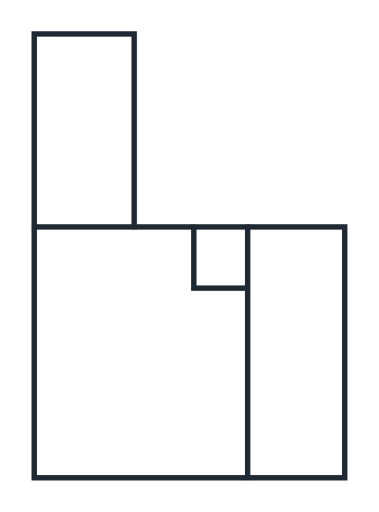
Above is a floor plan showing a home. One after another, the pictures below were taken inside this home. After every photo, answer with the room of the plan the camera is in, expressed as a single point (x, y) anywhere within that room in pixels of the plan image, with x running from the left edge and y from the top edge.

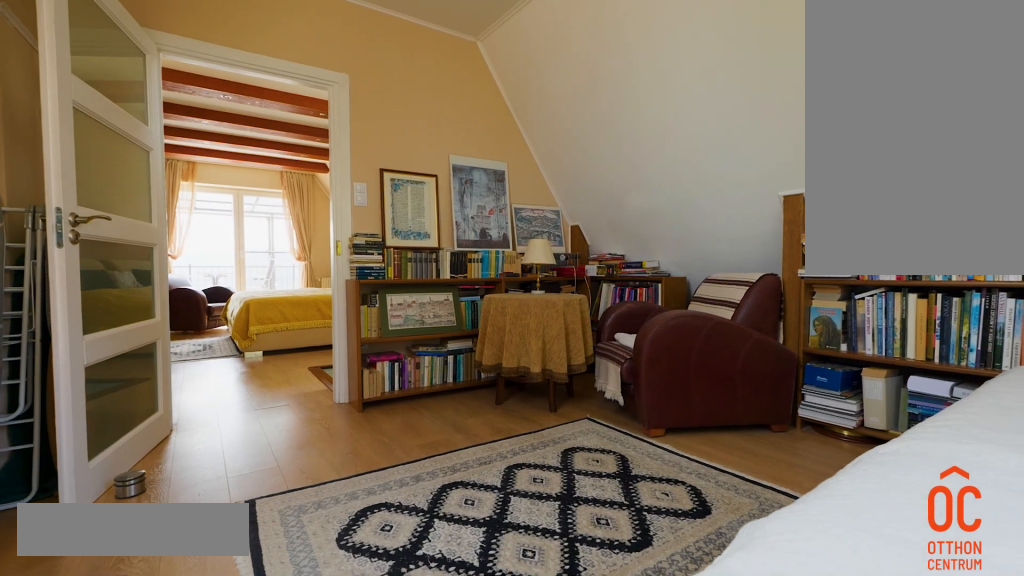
(98, 130)
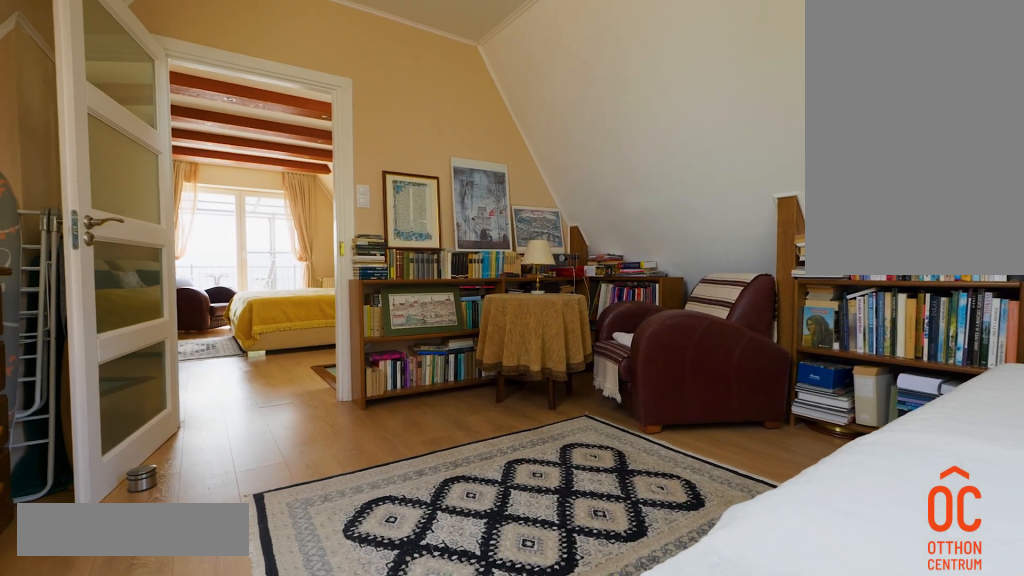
(98, 130)
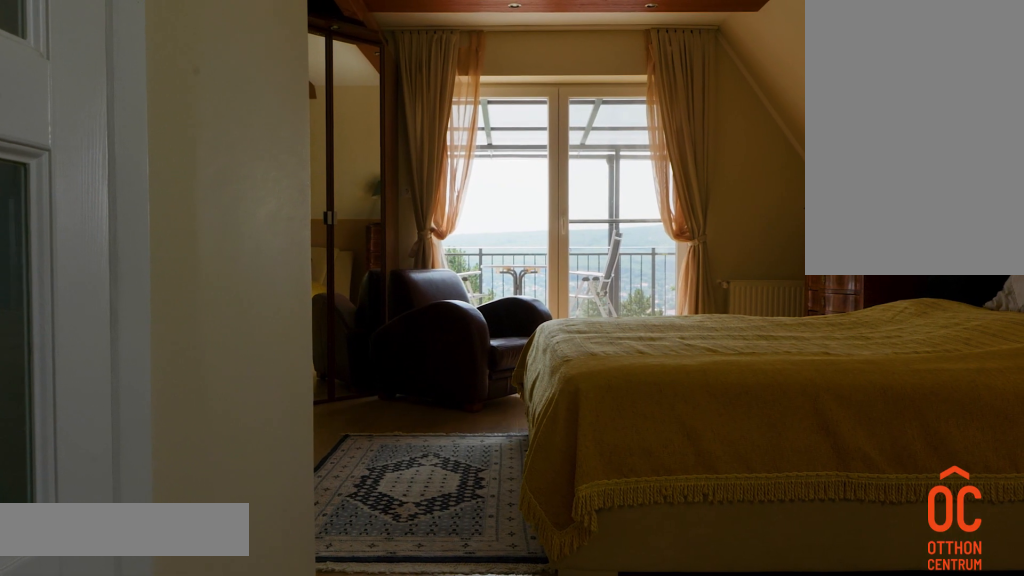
(98, 378)
